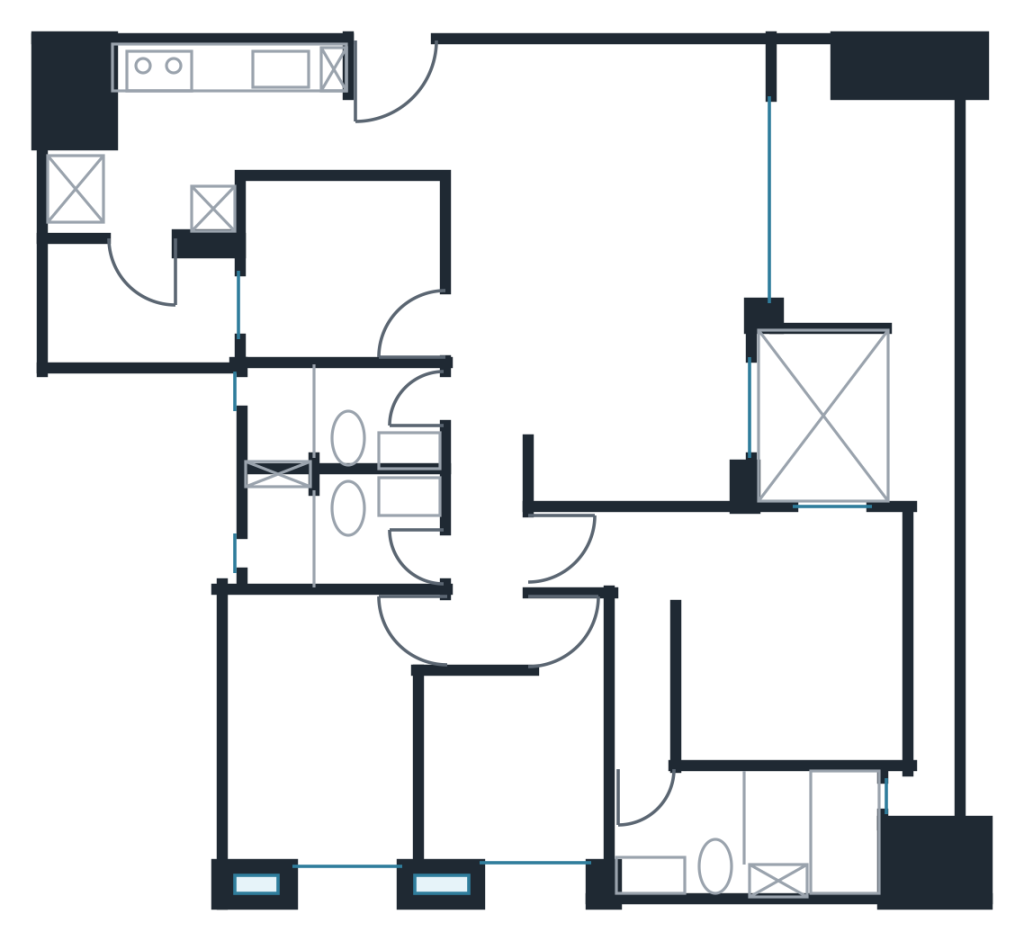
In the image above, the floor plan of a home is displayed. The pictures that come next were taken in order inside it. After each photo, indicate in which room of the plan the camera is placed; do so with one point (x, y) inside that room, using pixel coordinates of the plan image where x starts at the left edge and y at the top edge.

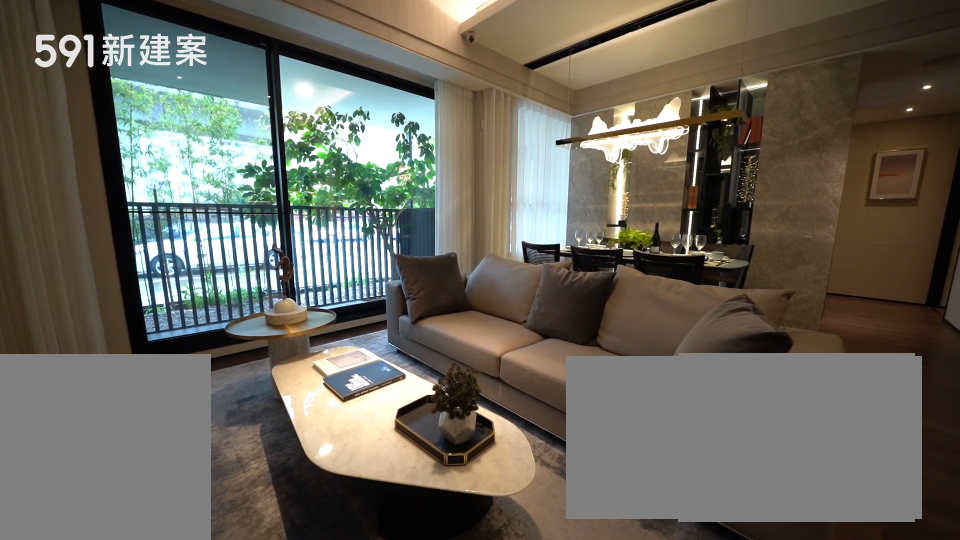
(617, 170)
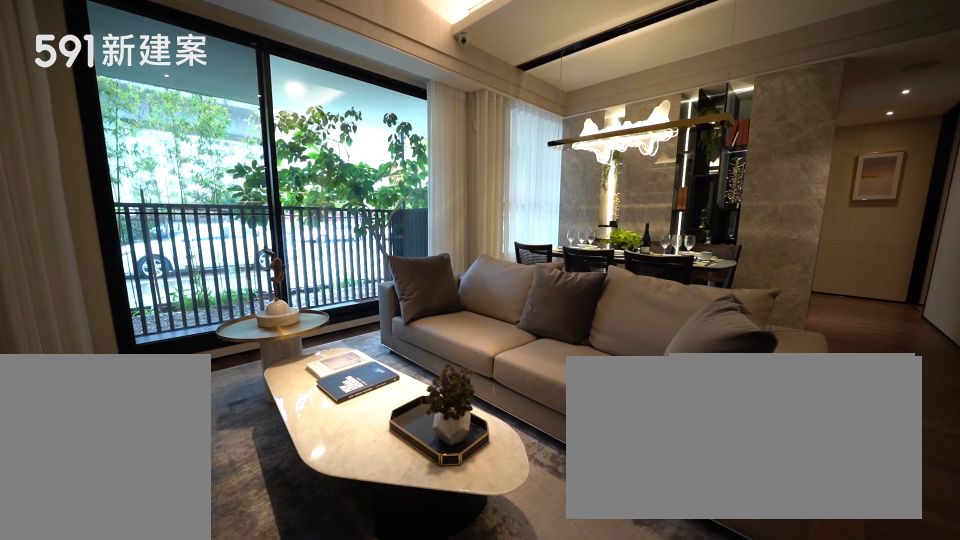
(617, 170)
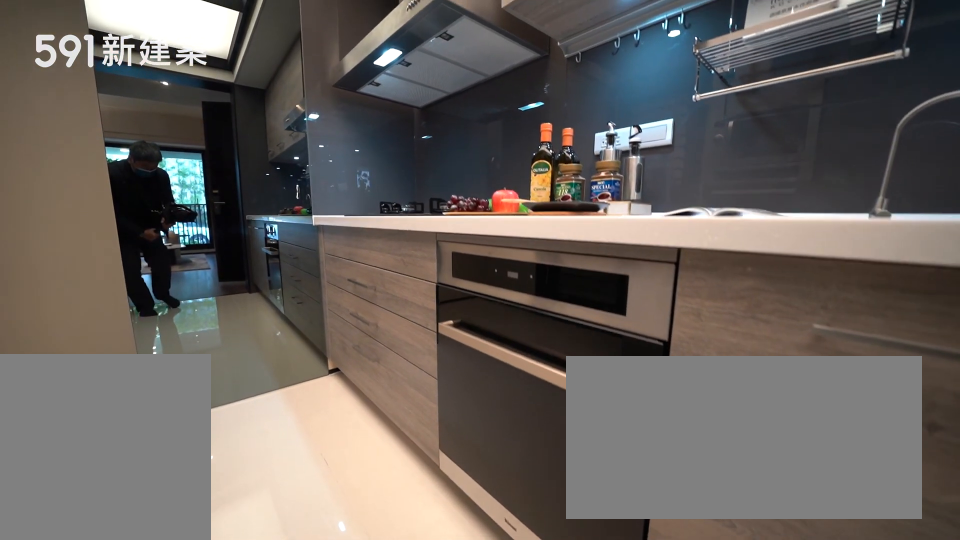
(221, 108)
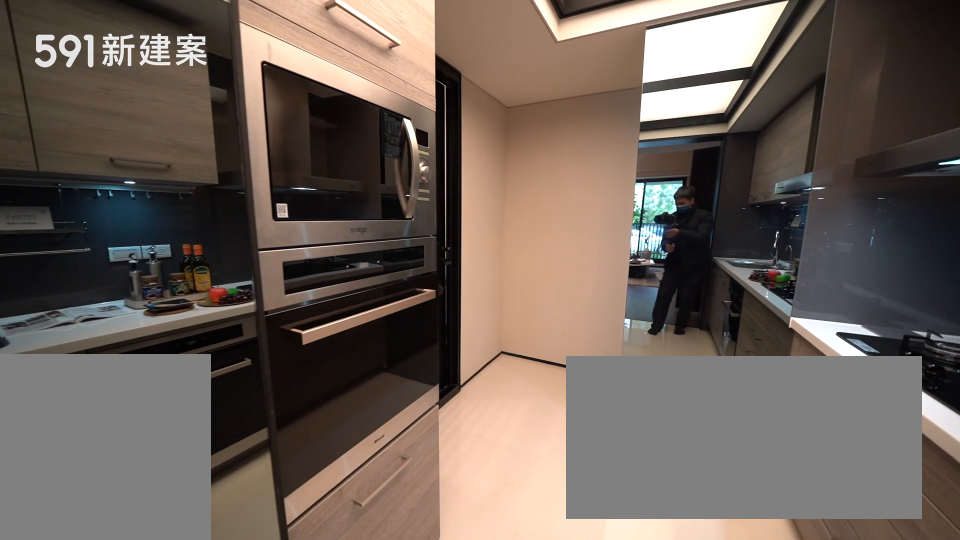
(221, 108)
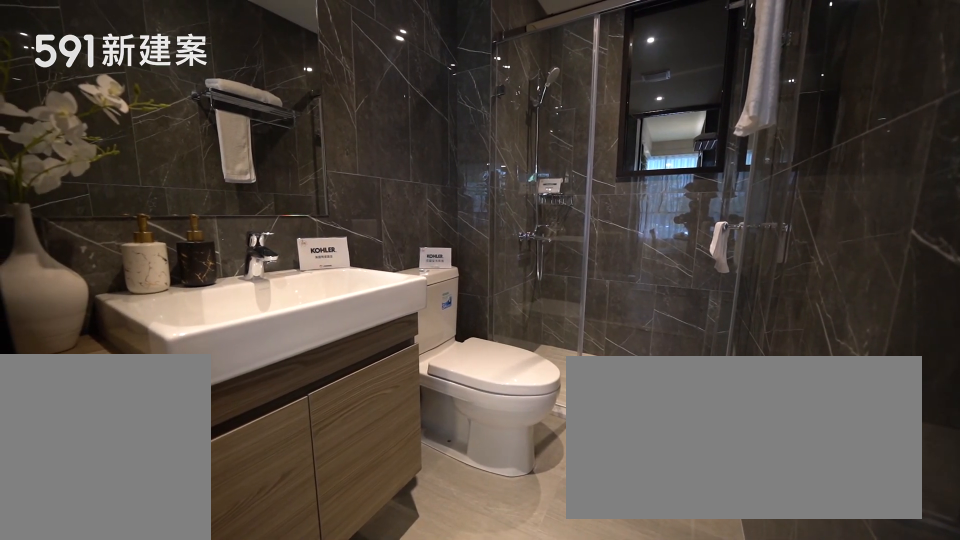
(333, 420)
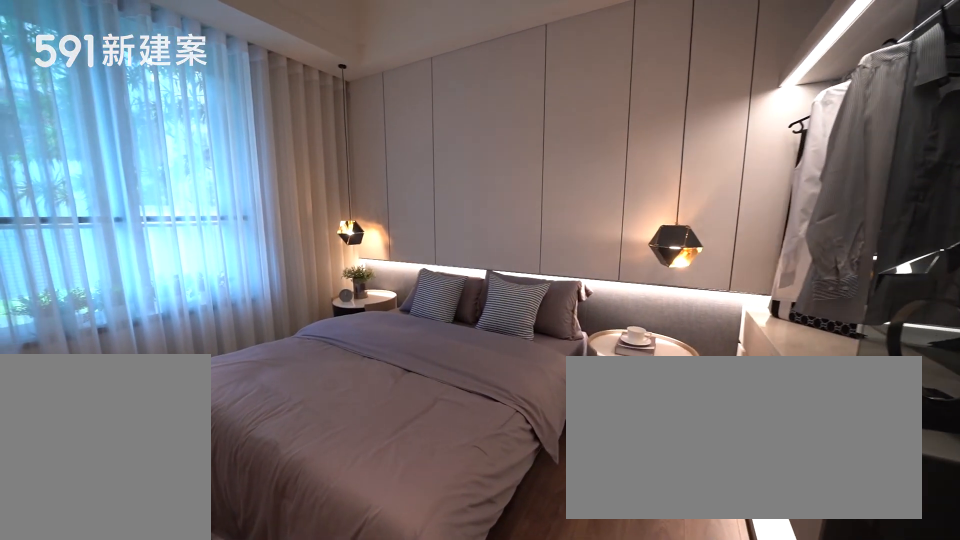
(316, 732)
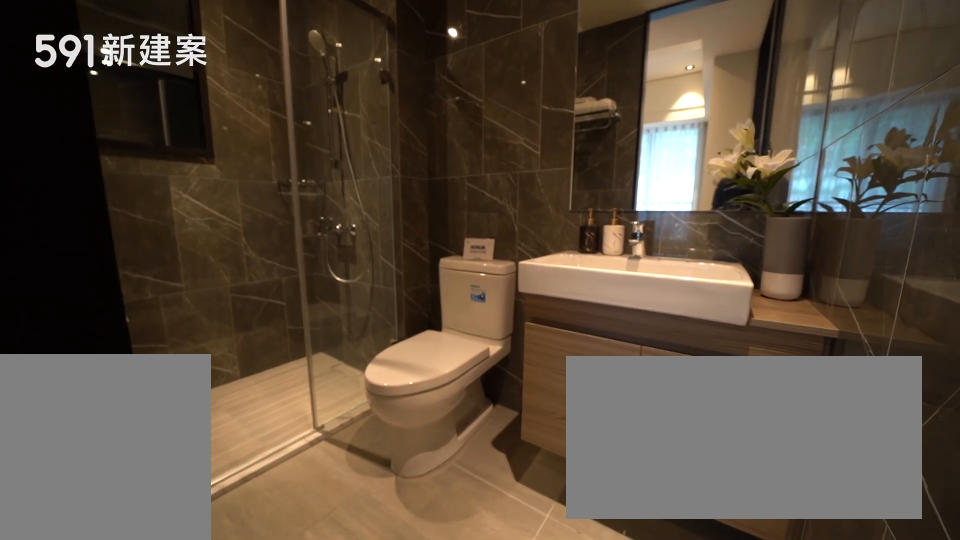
(330, 530)
